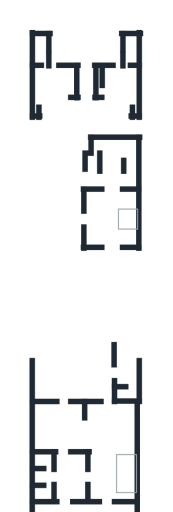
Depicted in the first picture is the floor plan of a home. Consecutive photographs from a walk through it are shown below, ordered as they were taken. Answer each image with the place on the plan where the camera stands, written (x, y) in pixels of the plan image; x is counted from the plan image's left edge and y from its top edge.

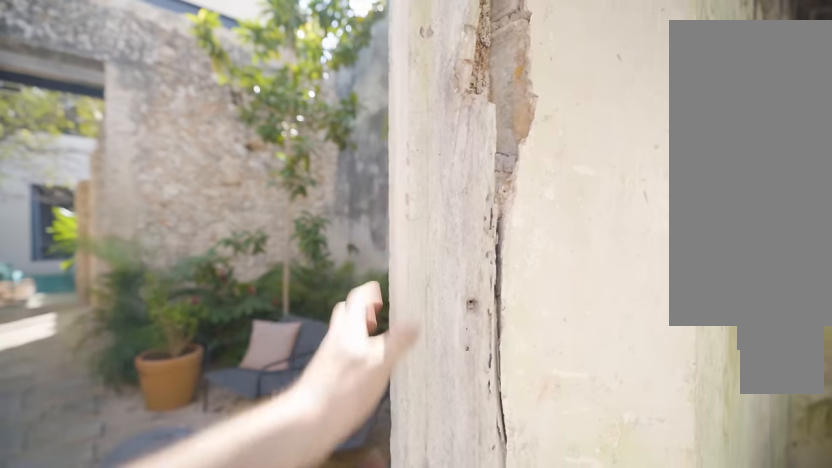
(111, 443)
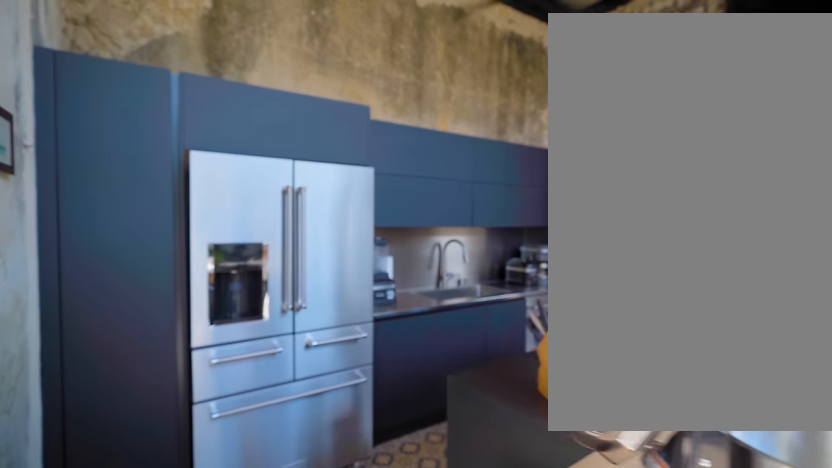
(76, 416)
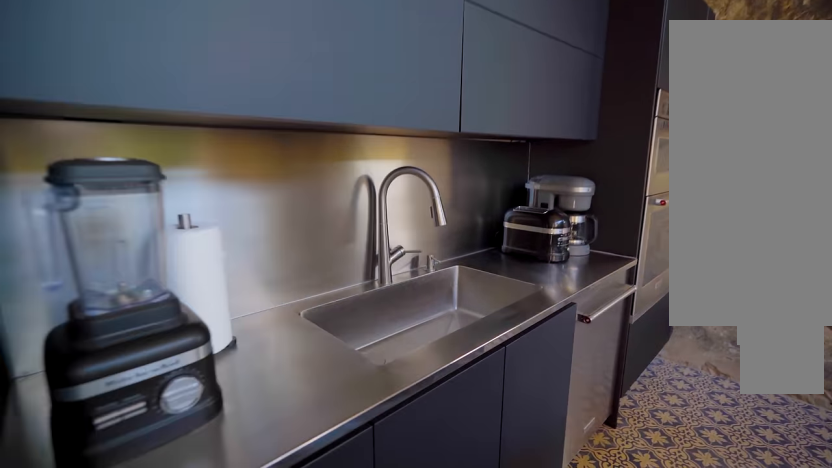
(51, 440)
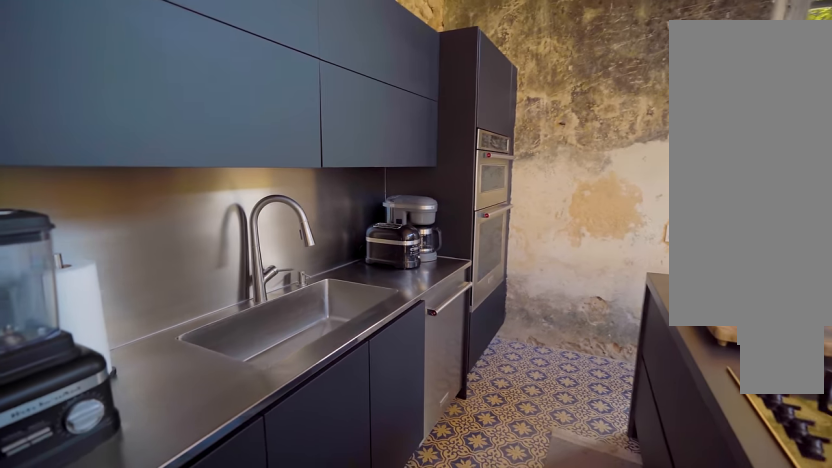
(51, 440)
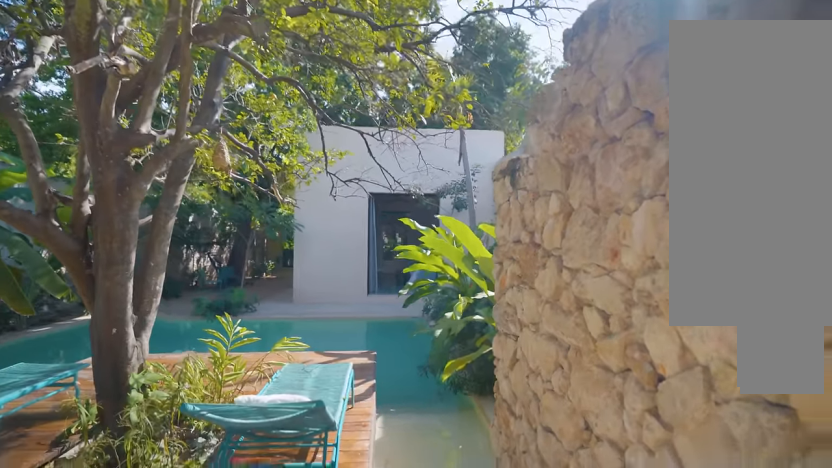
(48, 372)
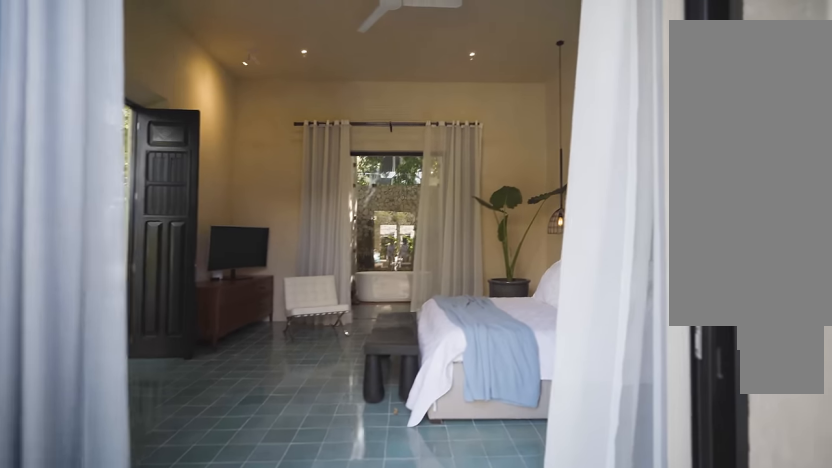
(90, 272)
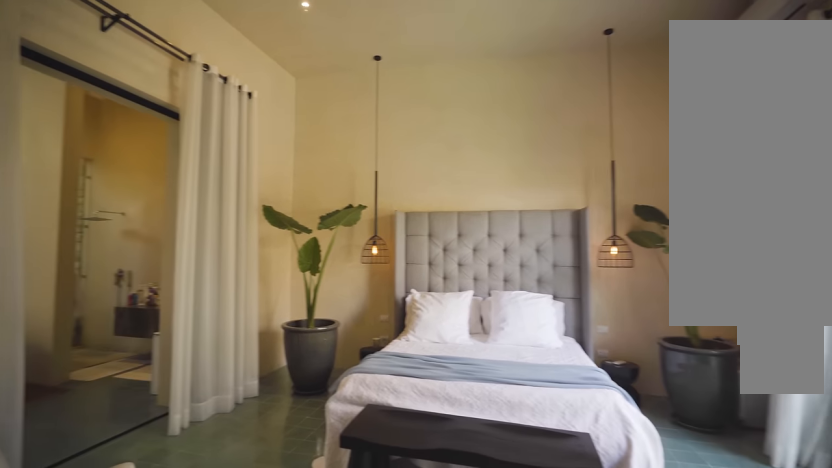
(111, 204)
